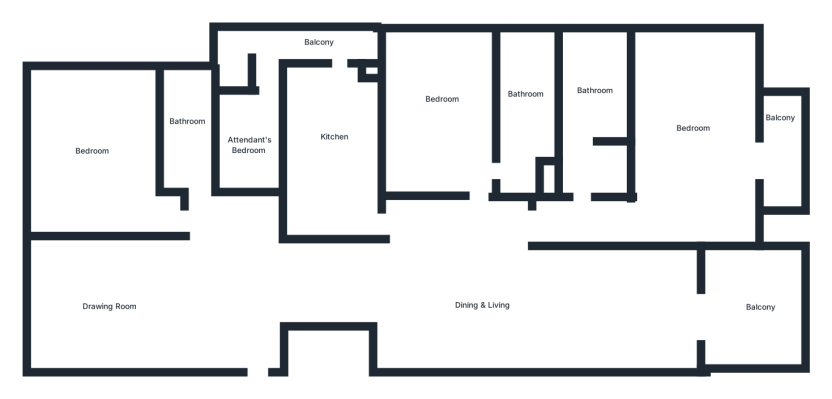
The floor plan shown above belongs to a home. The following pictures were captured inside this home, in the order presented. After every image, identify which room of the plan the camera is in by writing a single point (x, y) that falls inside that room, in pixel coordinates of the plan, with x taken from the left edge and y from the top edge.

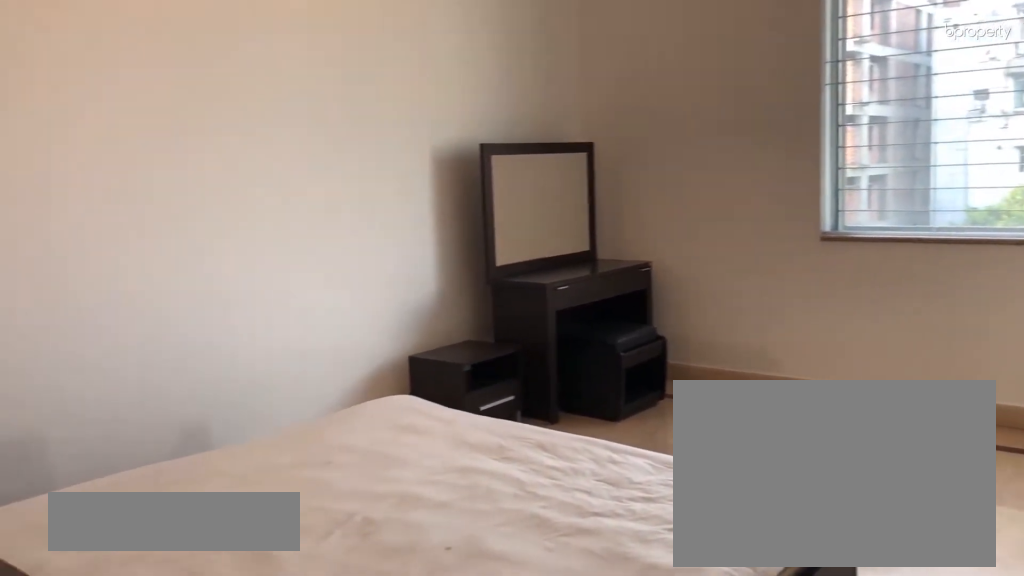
(438, 103)
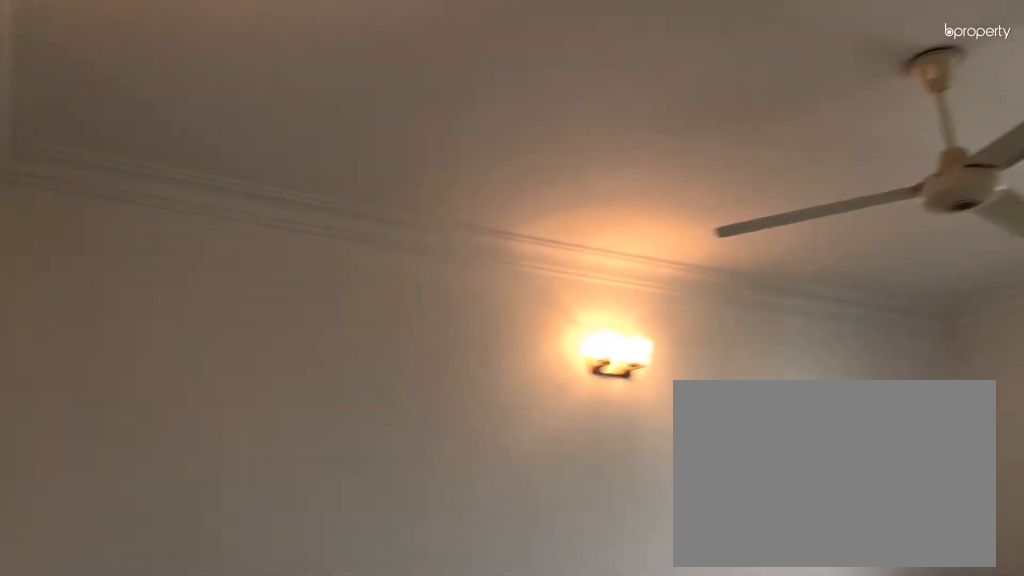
(438, 103)
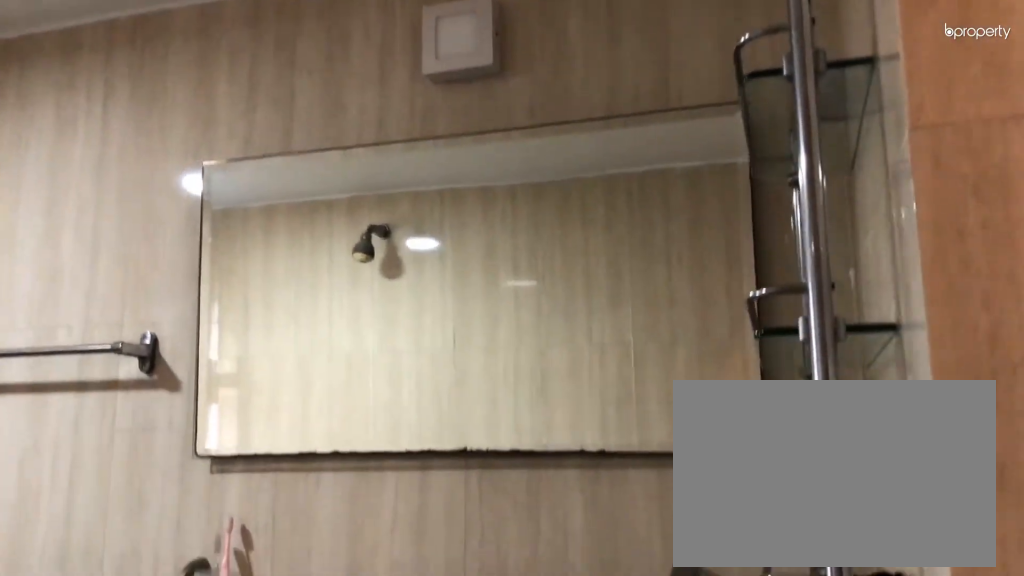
(528, 82)
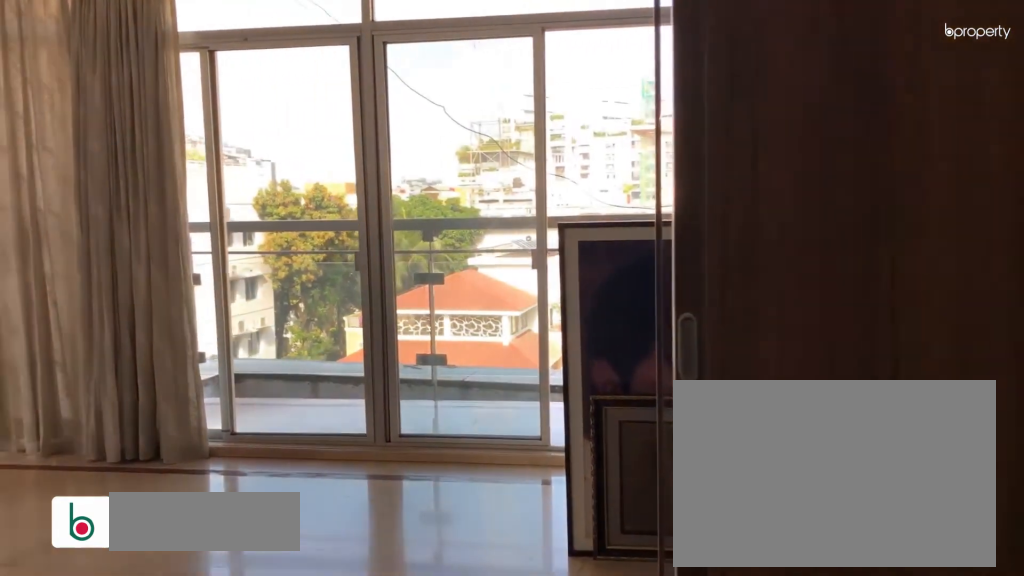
(695, 119)
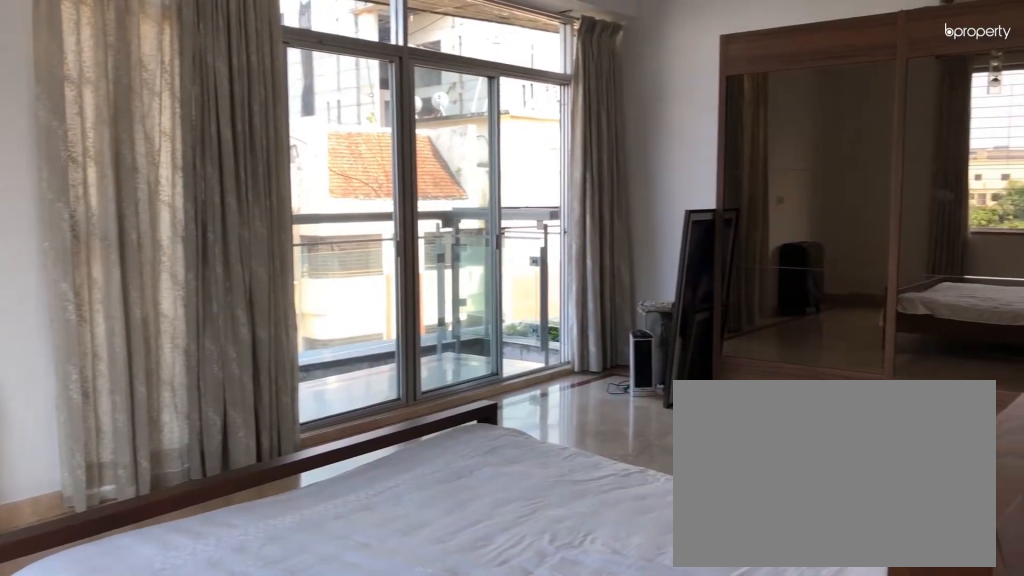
(694, 120)
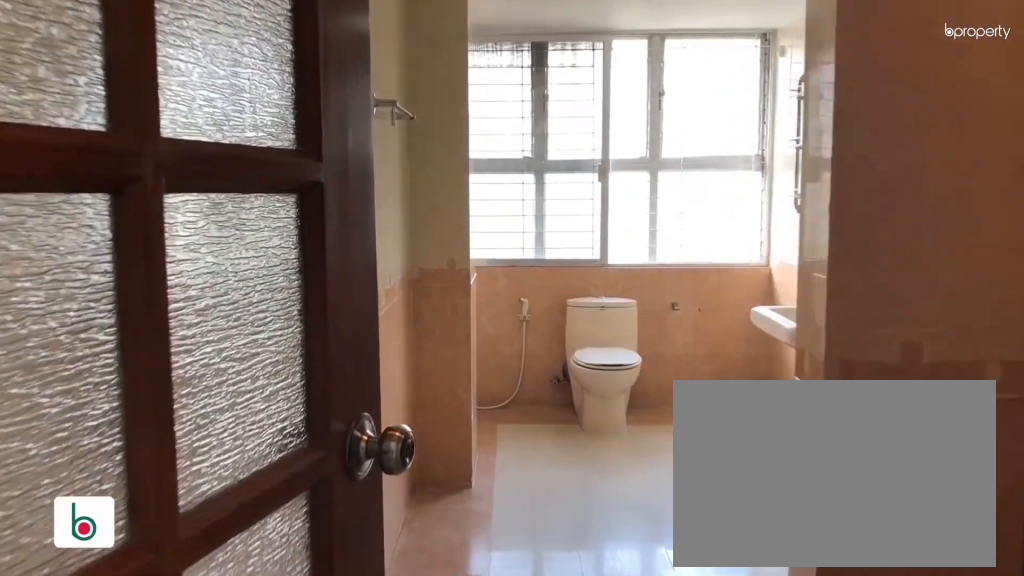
(579, 190)
